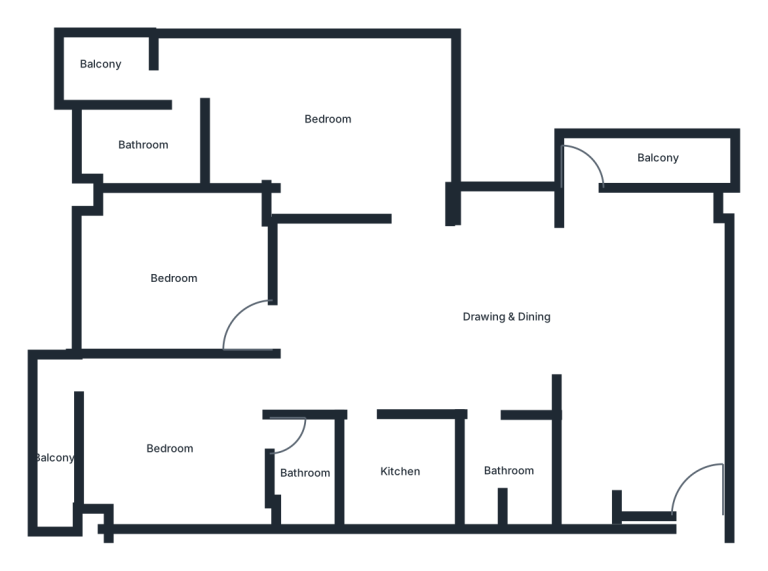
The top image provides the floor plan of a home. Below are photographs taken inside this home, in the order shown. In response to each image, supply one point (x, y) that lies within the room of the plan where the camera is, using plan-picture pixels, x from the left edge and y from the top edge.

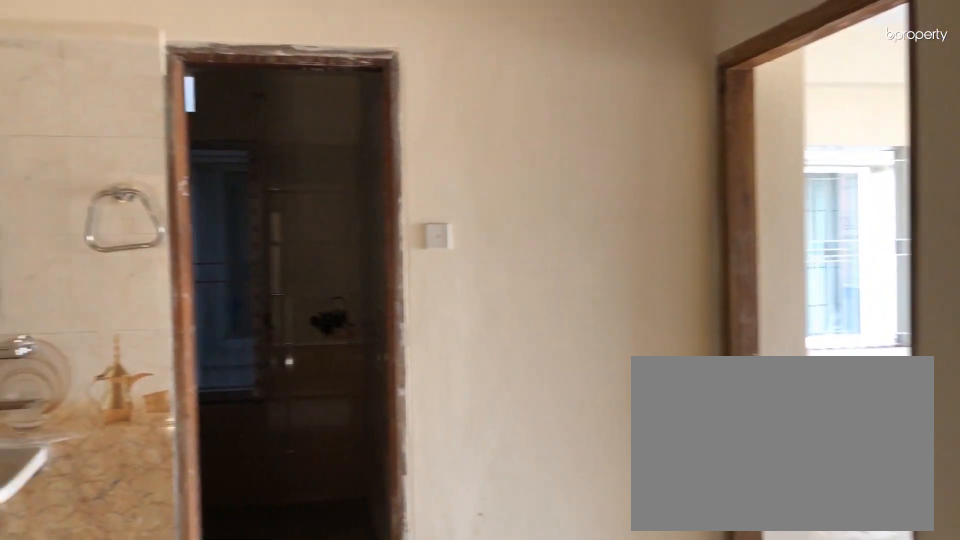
(415, 320)
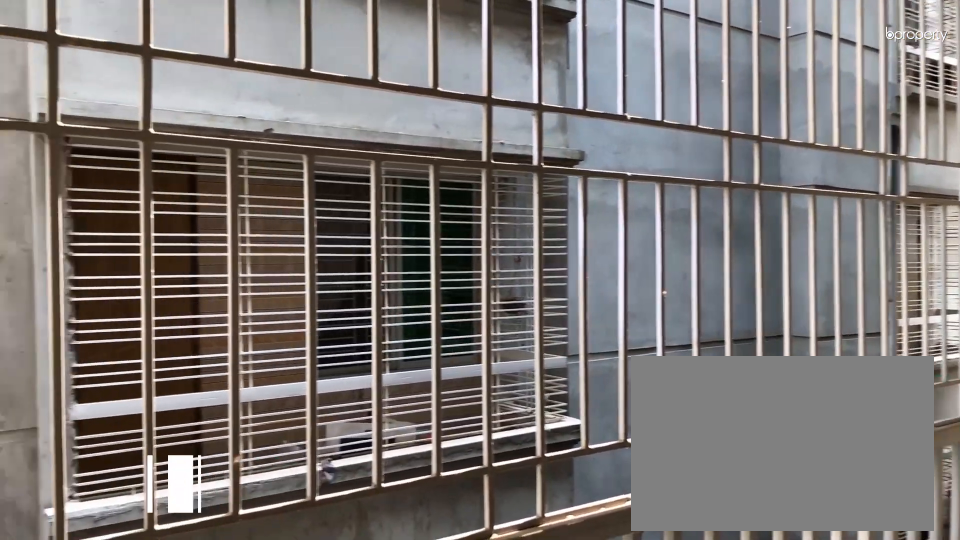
(658, 157)
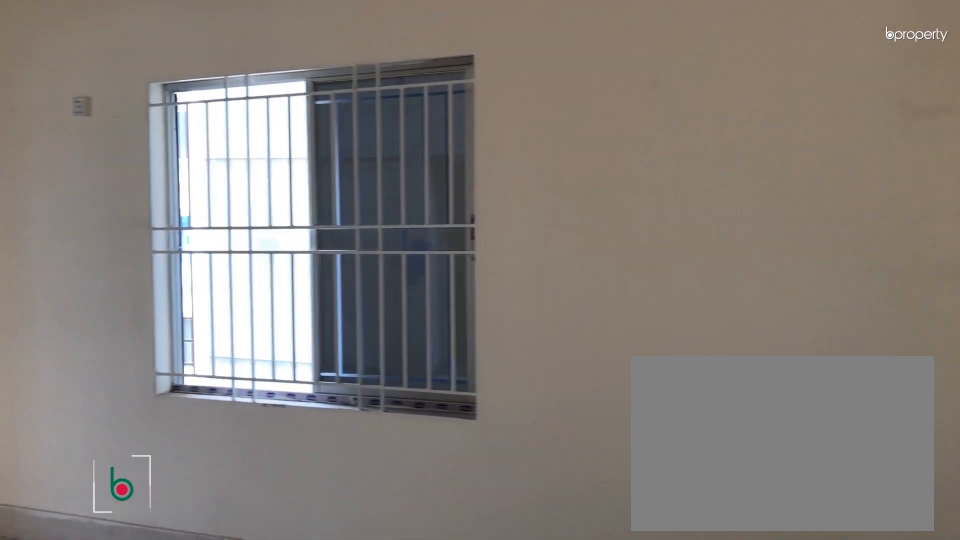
(324, 122)
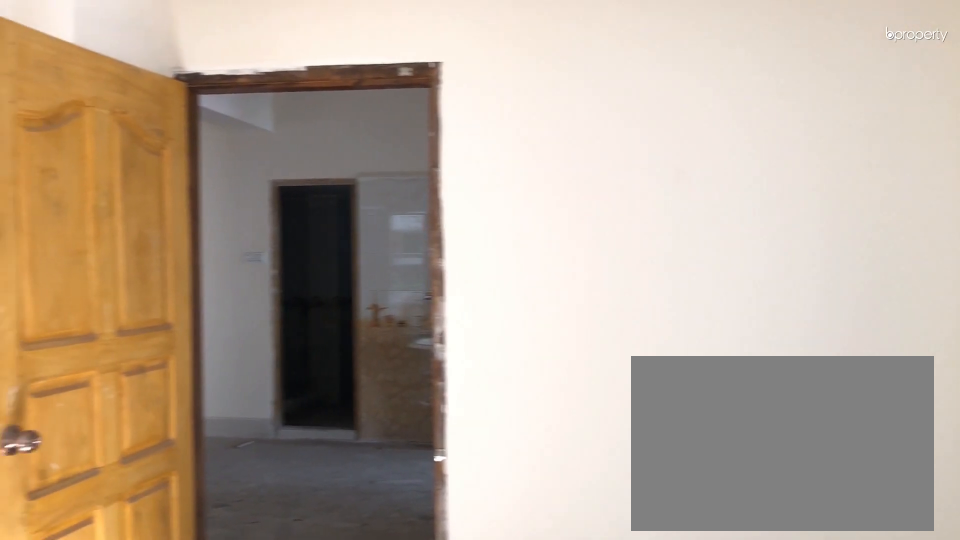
(318, 122)
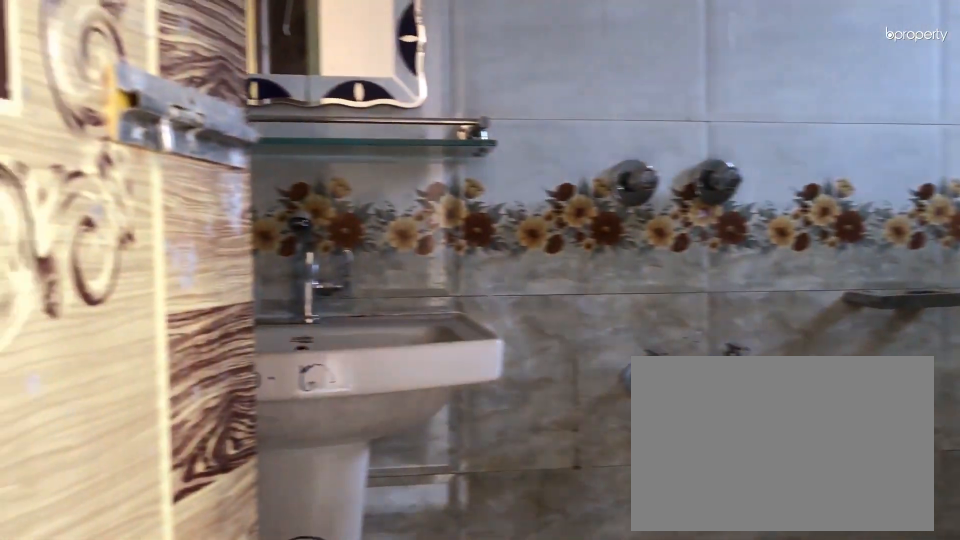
(141, 147)
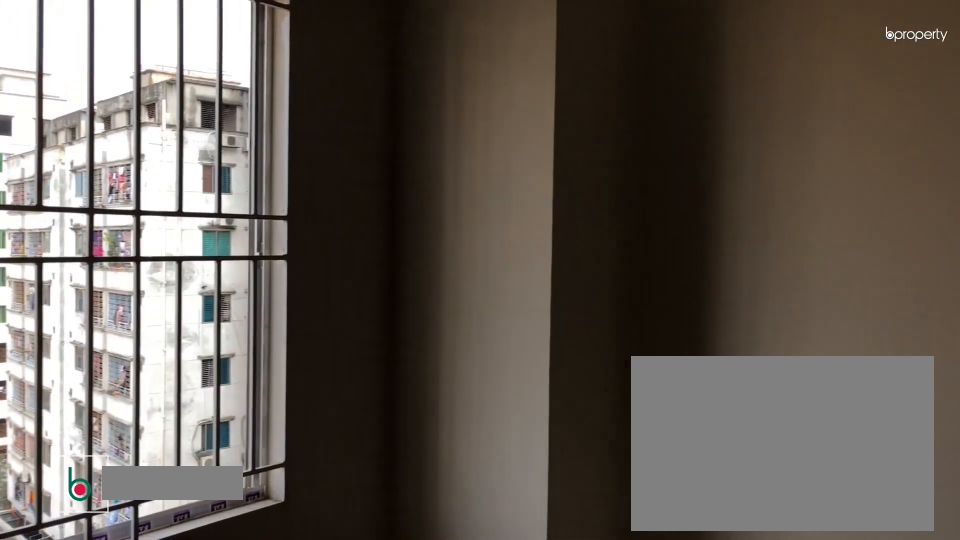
(178, 277)
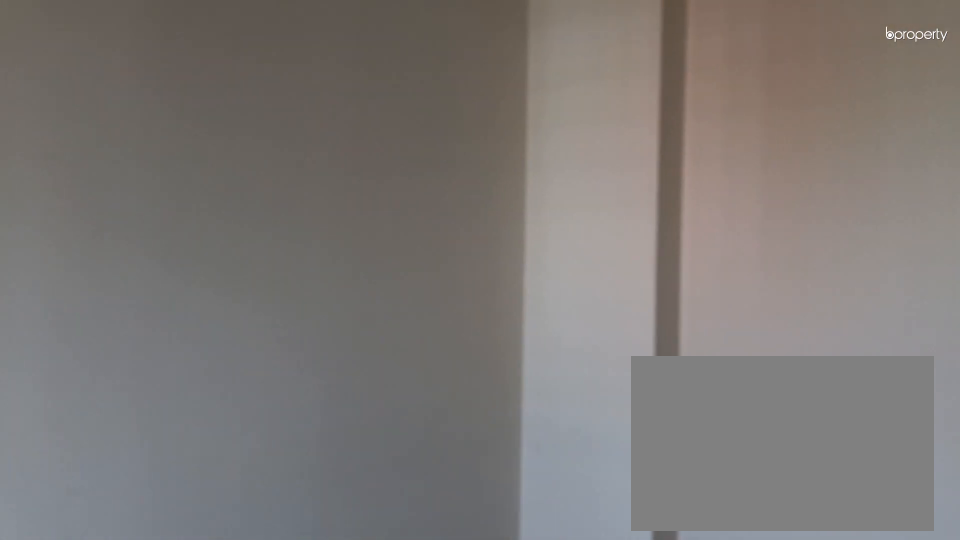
(178, 277)
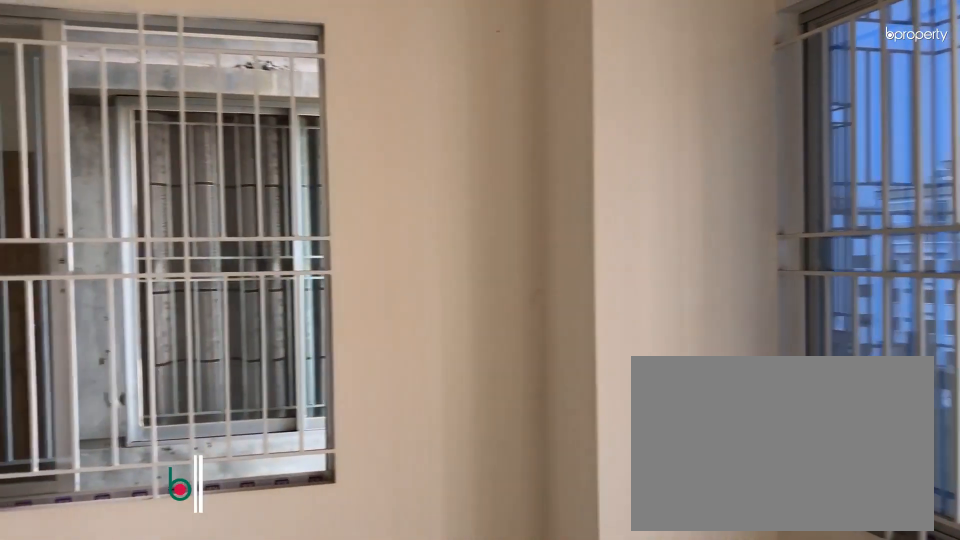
(174, 450)
